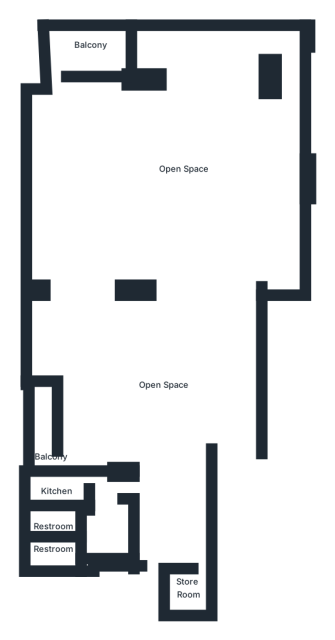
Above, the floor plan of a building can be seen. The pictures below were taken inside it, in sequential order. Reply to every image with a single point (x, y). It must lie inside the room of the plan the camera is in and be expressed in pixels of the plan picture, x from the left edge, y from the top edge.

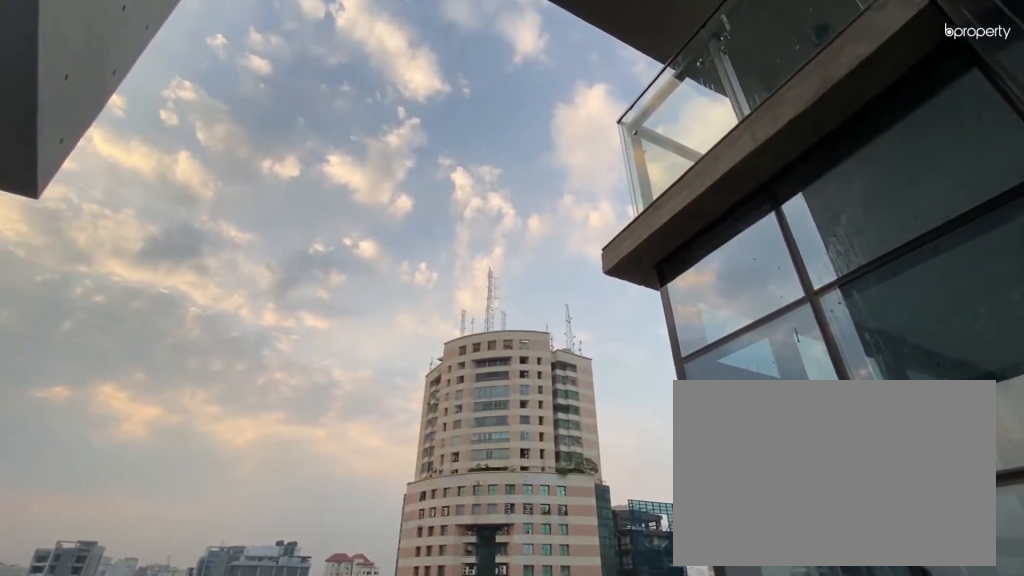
(79, 50)
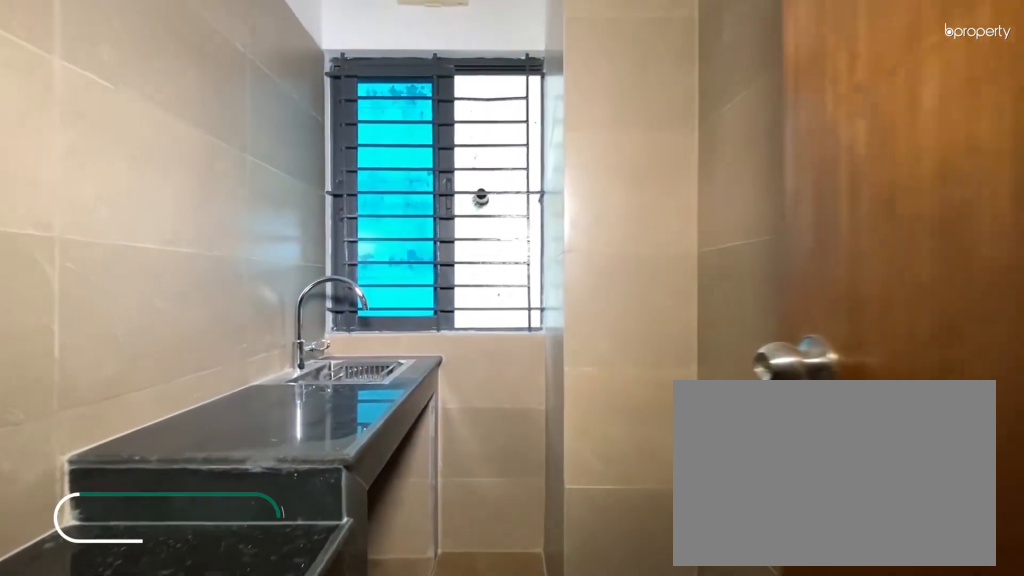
(67, 482)
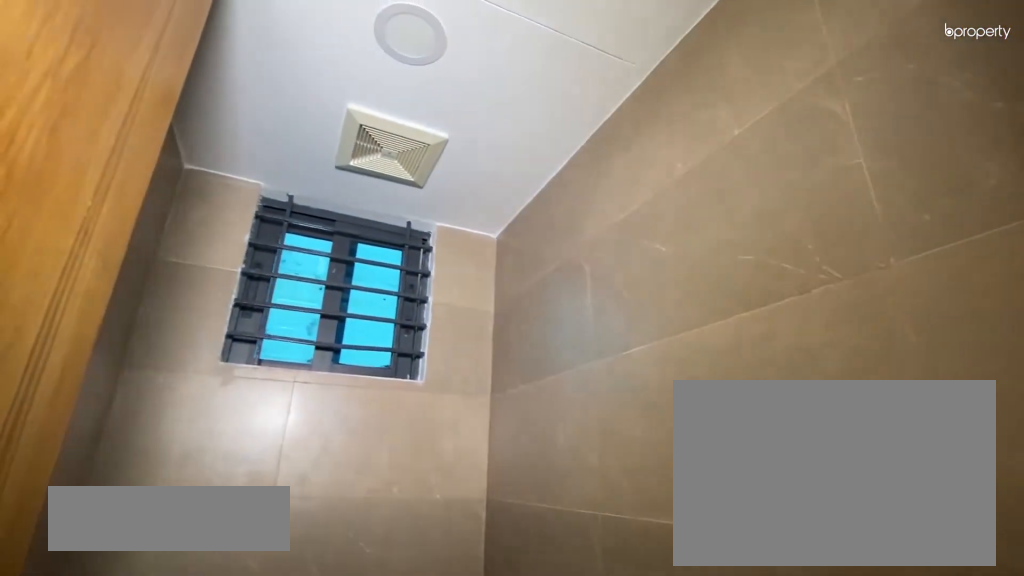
(53, 527)
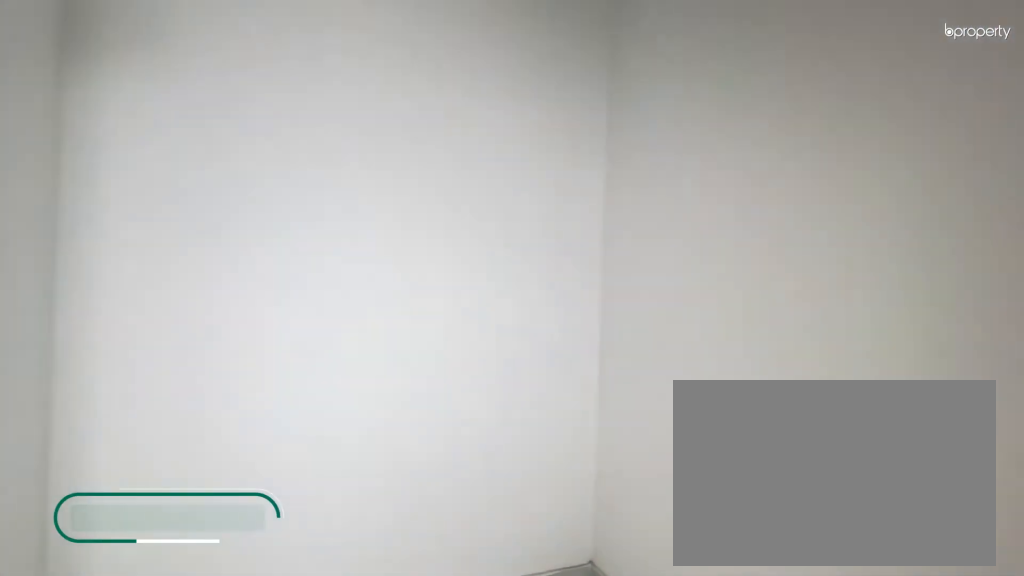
(191, 587)
